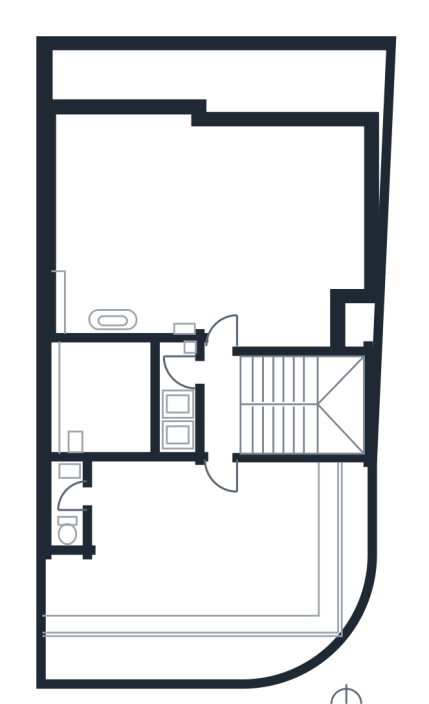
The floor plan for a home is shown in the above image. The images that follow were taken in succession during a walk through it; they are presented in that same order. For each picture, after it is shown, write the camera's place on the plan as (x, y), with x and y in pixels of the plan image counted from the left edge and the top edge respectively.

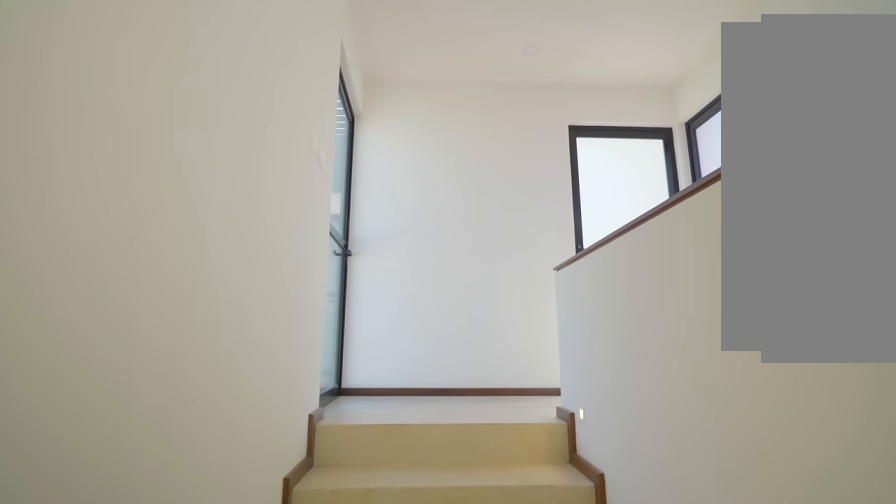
(332, 435)
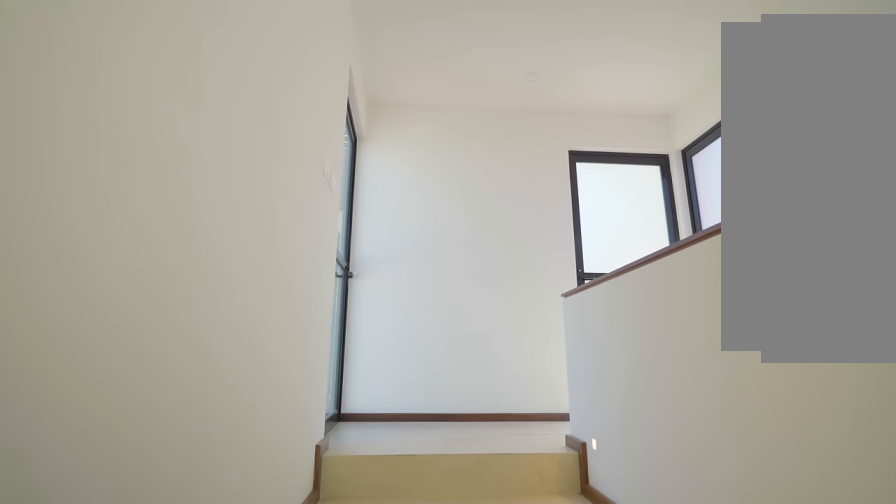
(332, 435)
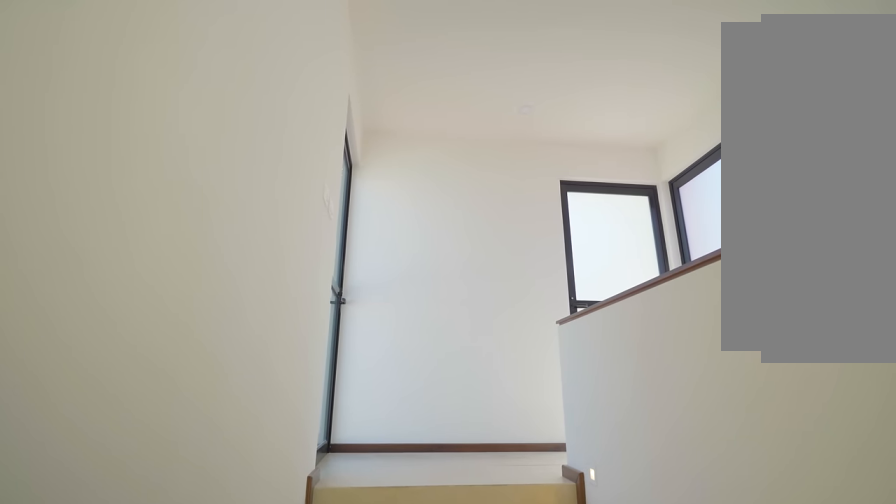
(332, 435)
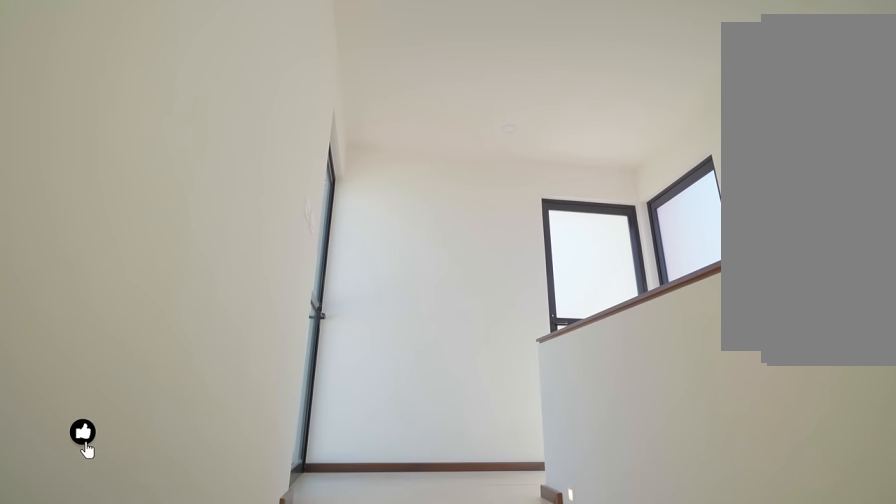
(324, 435)
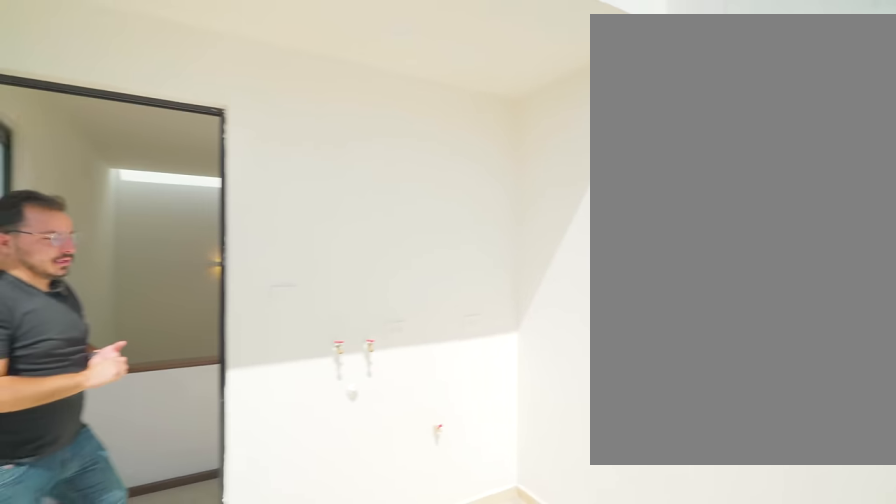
(160, 369)
